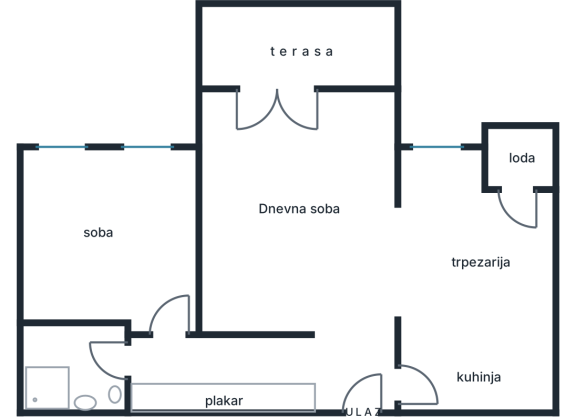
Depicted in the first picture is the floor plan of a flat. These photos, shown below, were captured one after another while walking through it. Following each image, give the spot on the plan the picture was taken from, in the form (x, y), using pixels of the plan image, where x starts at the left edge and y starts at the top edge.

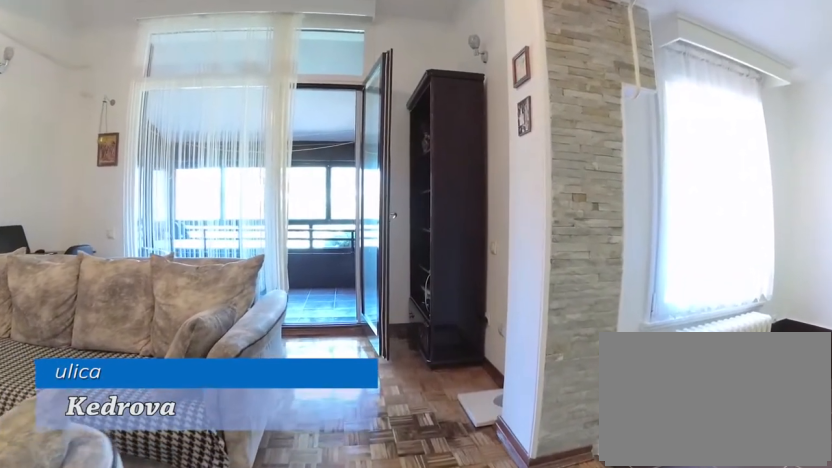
(331, 257)
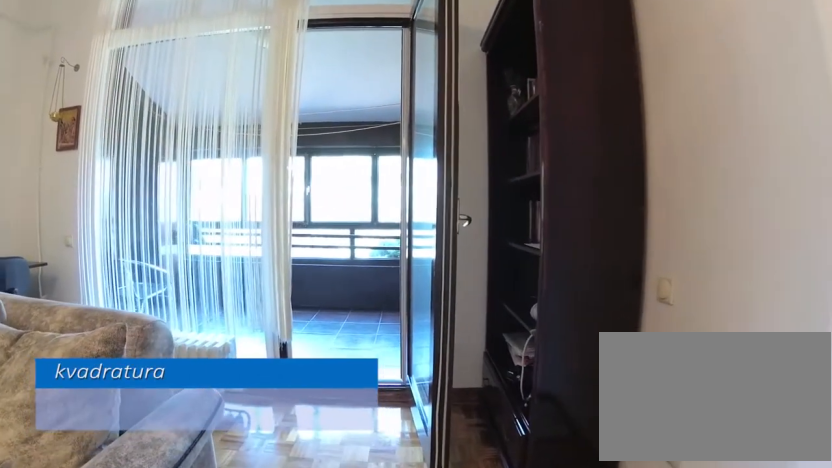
(315, 202)
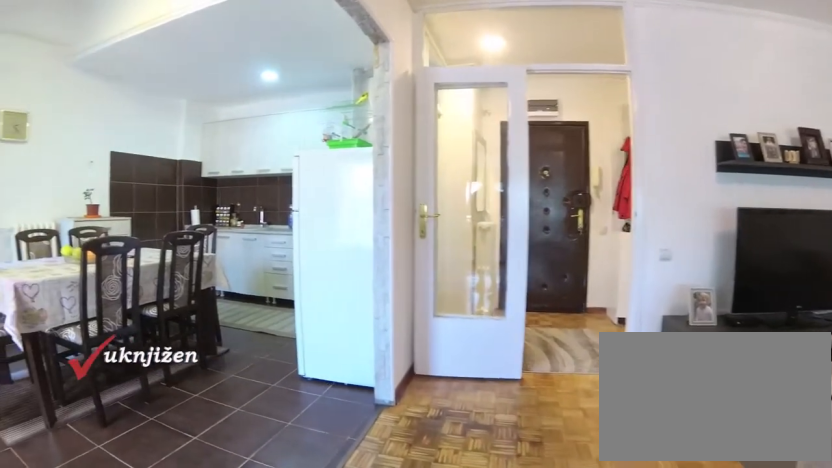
(348, 222)
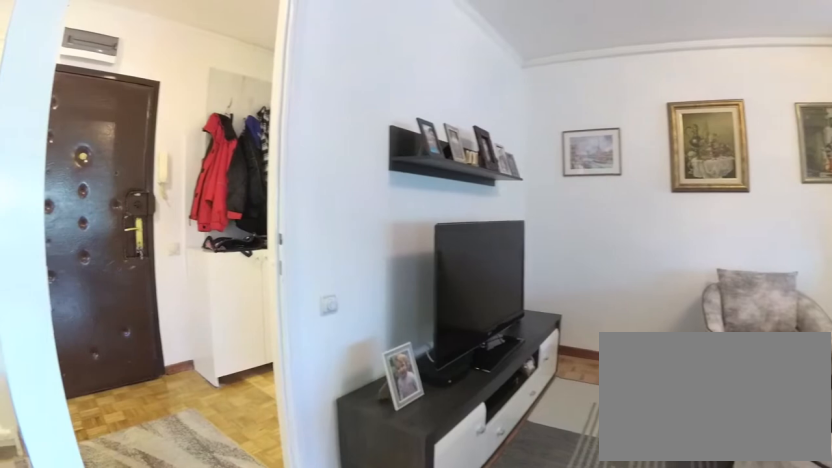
(376, 284)
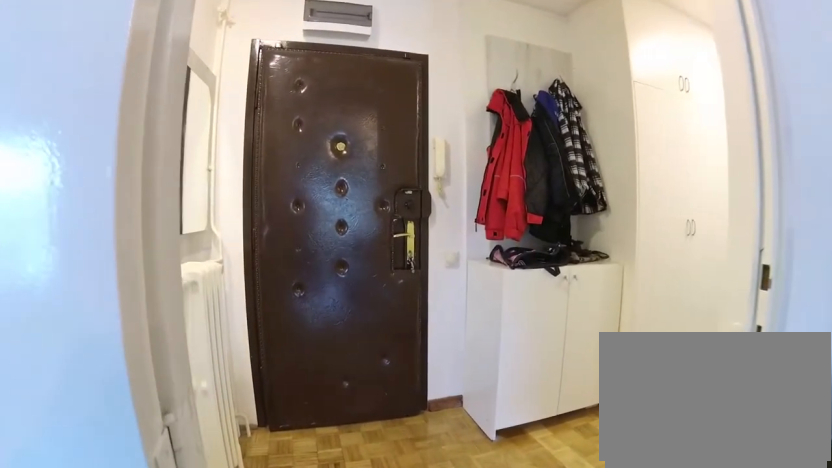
(360, 308)
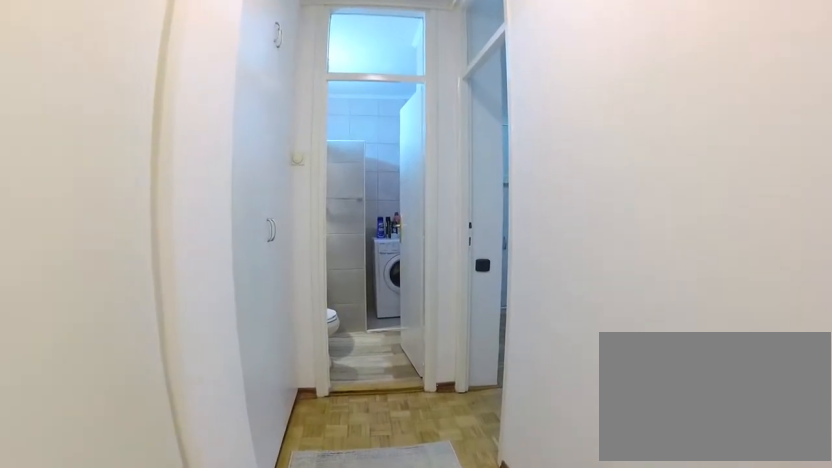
(268, 362)
